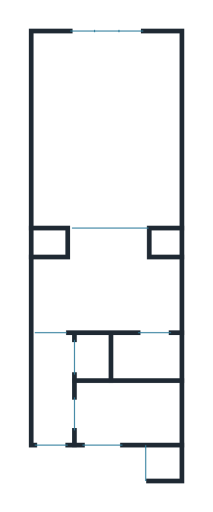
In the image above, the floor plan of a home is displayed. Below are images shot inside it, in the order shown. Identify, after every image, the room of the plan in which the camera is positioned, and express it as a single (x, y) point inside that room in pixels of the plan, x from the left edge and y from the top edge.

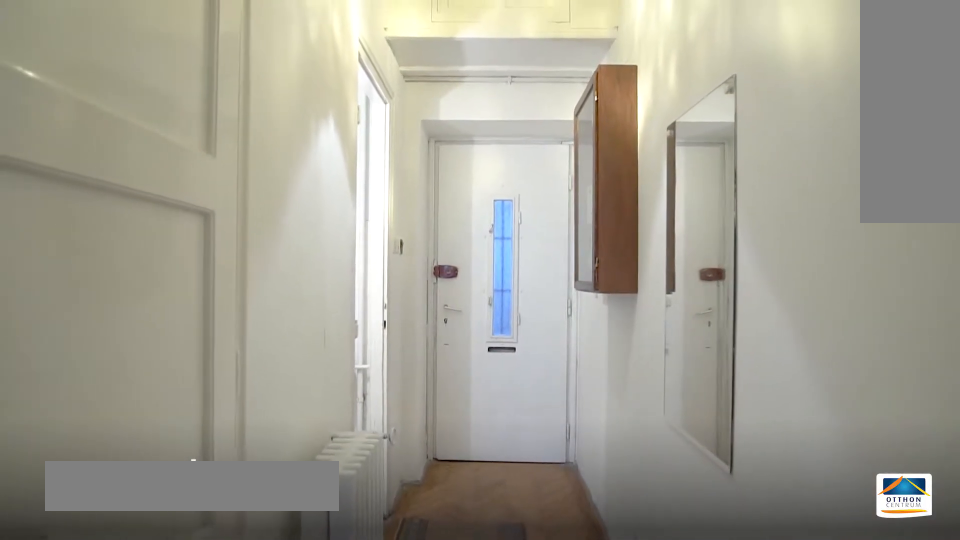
(52, 394)
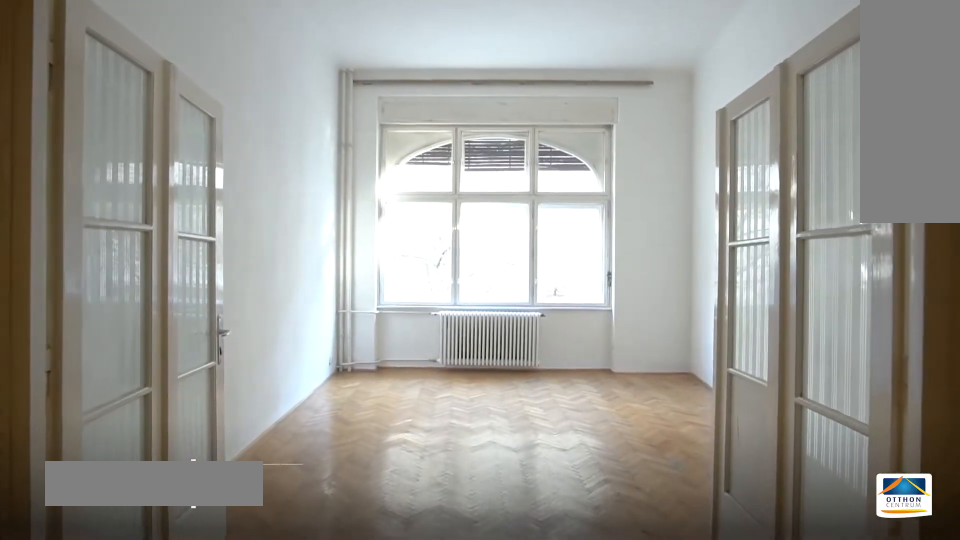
(110, 132)
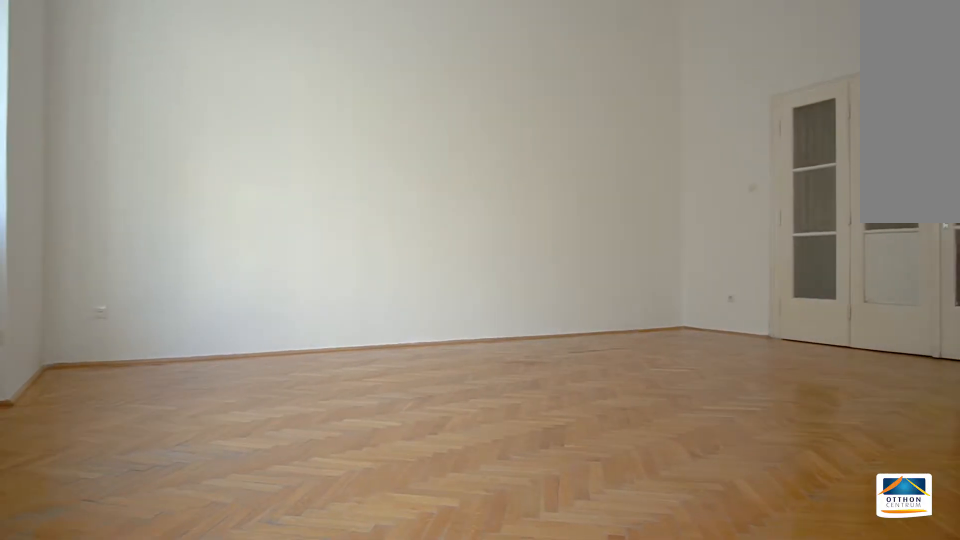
(110, 132)
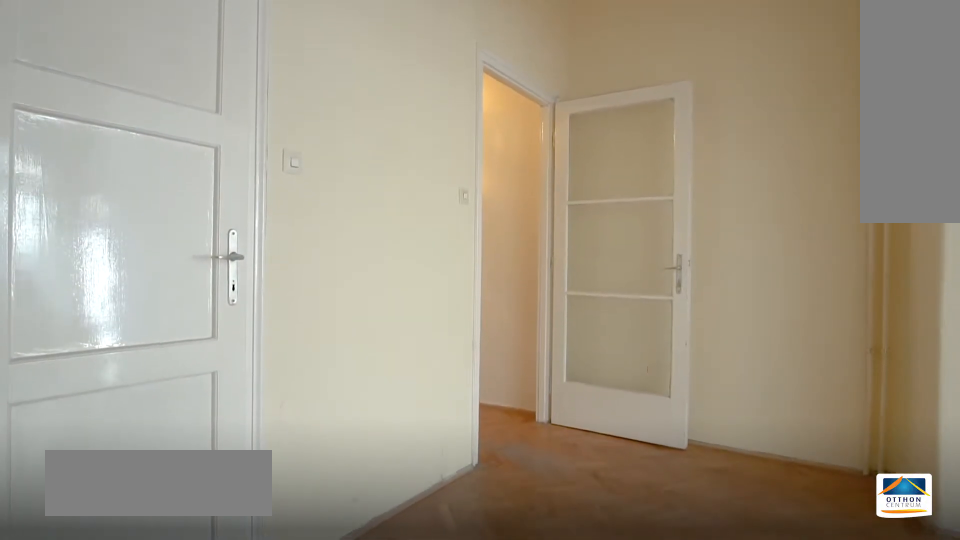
(109, 289)
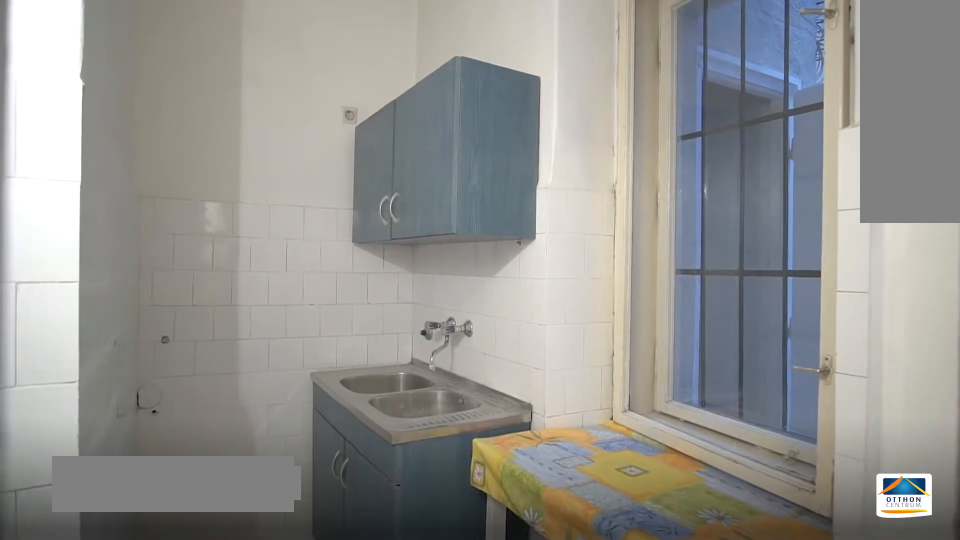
(125, 413)
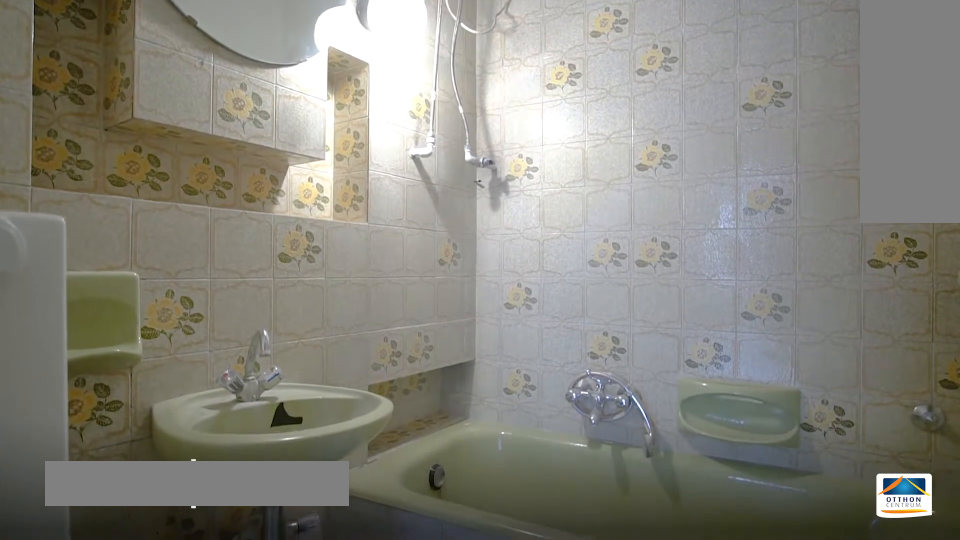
(146, 353)
